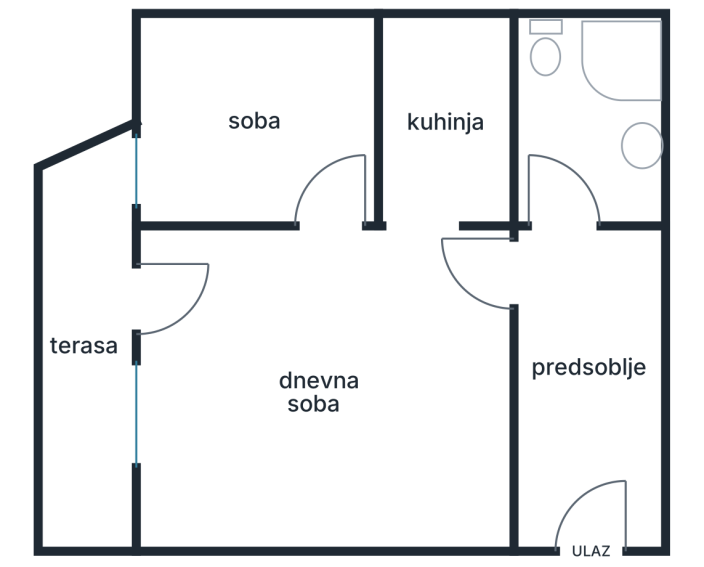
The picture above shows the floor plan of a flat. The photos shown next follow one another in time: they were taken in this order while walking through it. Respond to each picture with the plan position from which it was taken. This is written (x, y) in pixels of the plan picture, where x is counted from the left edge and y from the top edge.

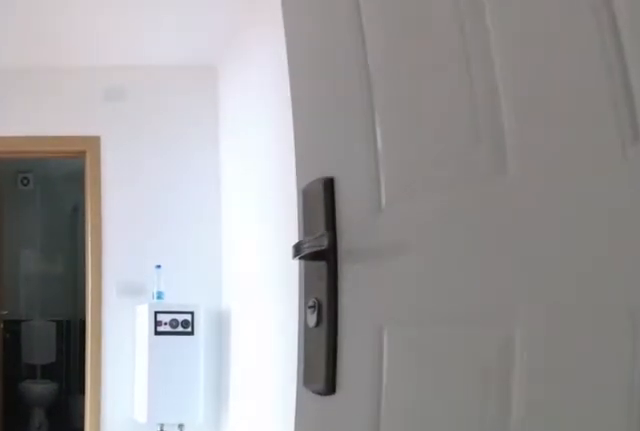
(578, 505)
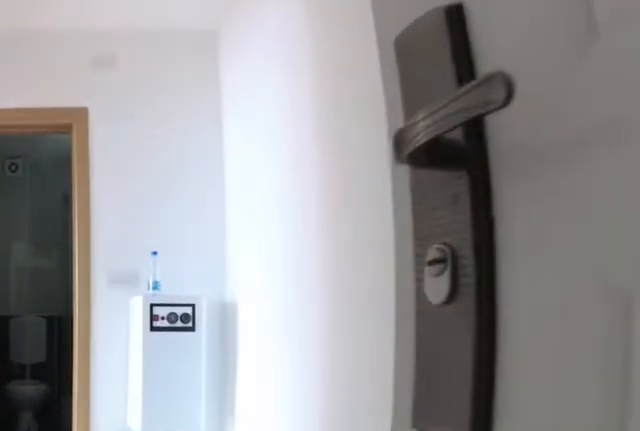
(578, 483)
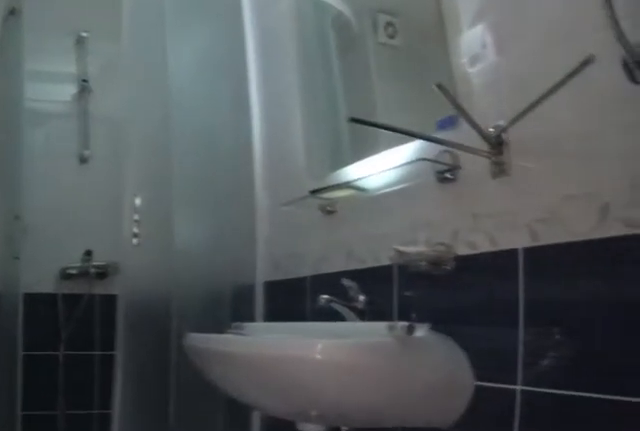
(578, 243)
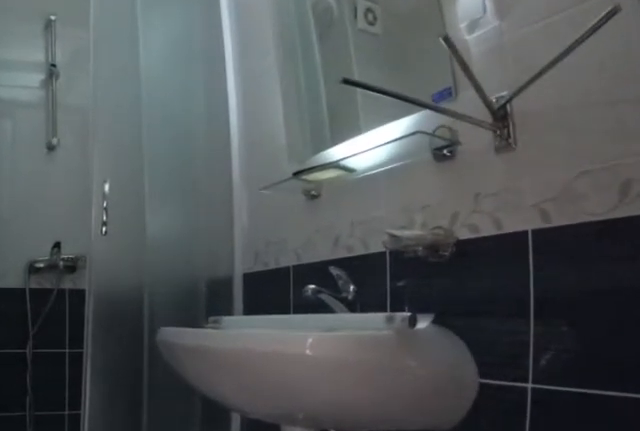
(578, 220)
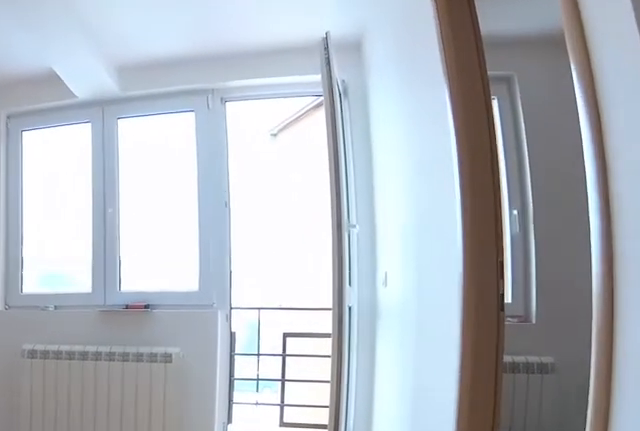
(463, 267)
